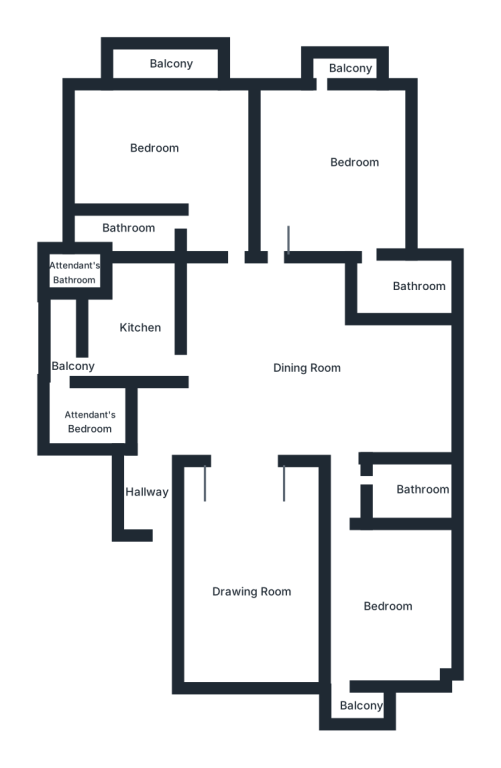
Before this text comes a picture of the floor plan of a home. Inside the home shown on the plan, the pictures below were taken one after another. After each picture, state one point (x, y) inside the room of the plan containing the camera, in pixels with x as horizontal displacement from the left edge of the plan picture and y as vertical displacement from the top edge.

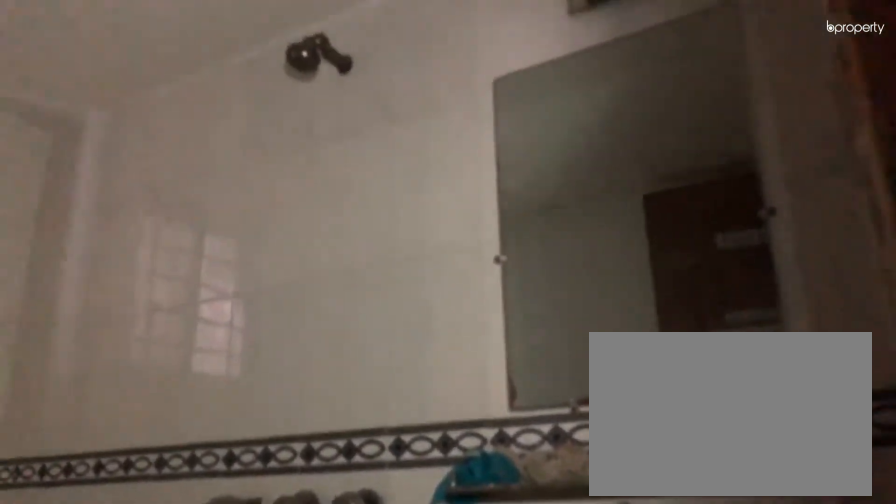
(402, 485)
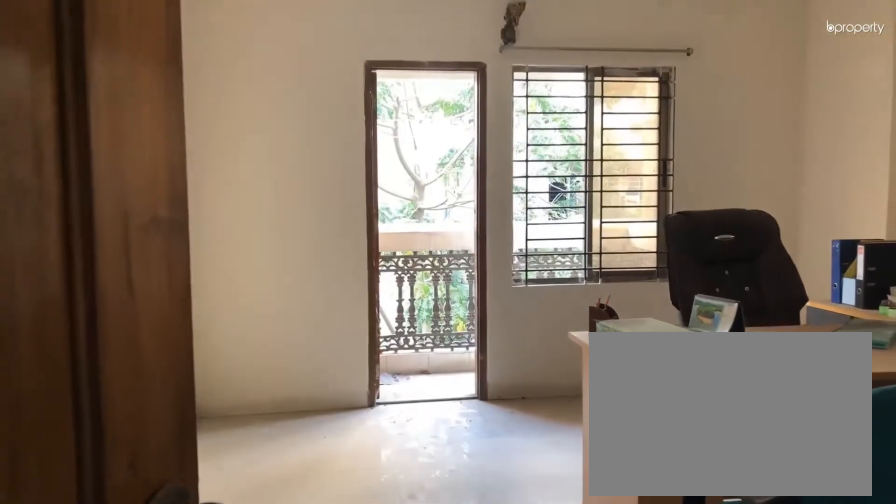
(337, 138)
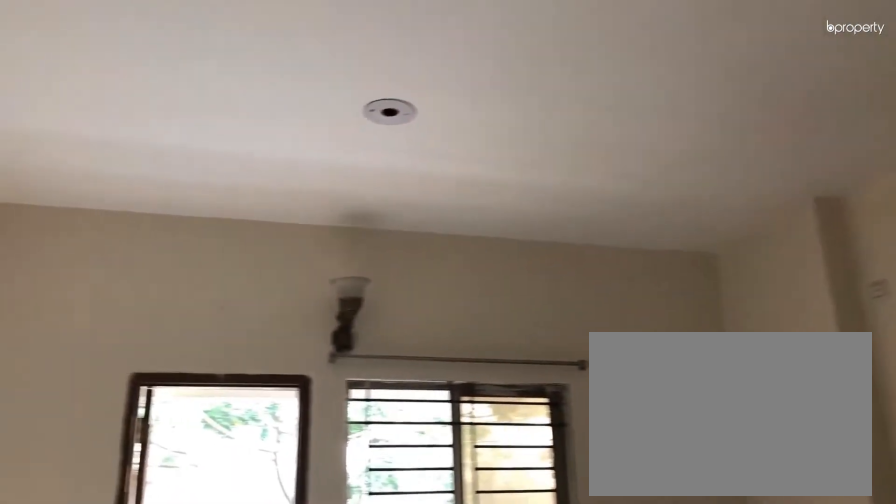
(337, 138)
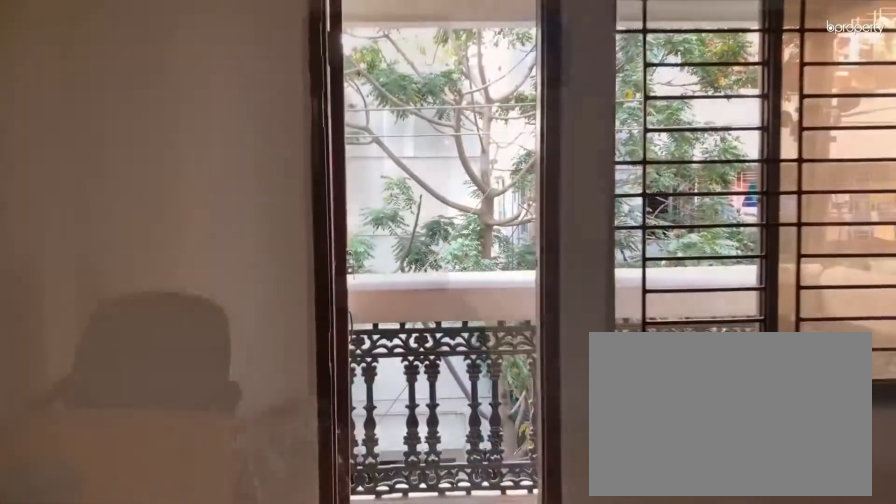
(337, 138)
